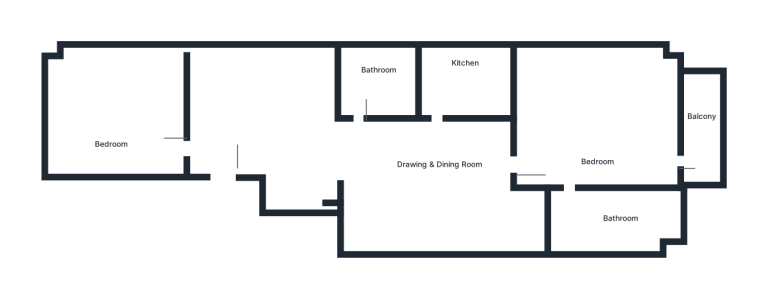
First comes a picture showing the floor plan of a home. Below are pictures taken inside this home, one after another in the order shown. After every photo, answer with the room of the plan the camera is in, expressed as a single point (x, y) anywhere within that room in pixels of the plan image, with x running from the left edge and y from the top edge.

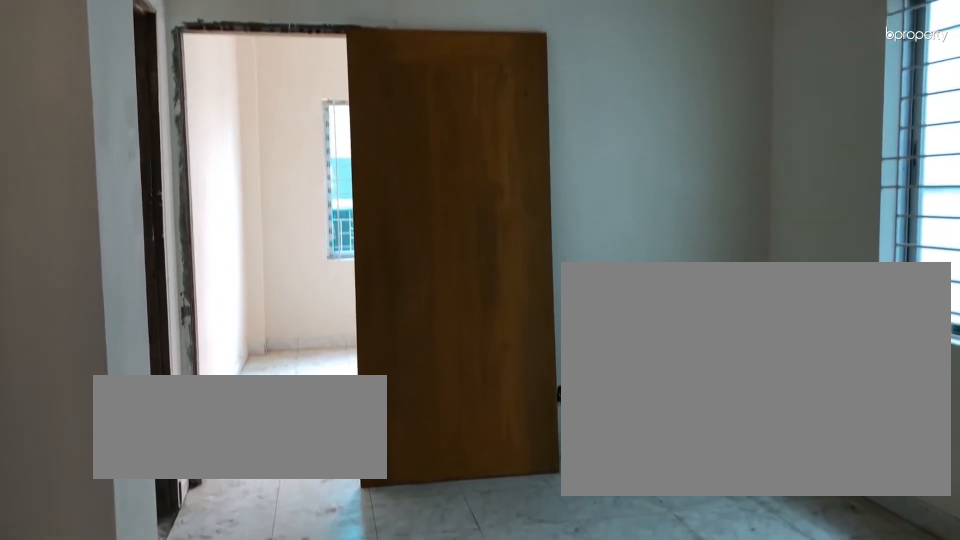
(267, 120)
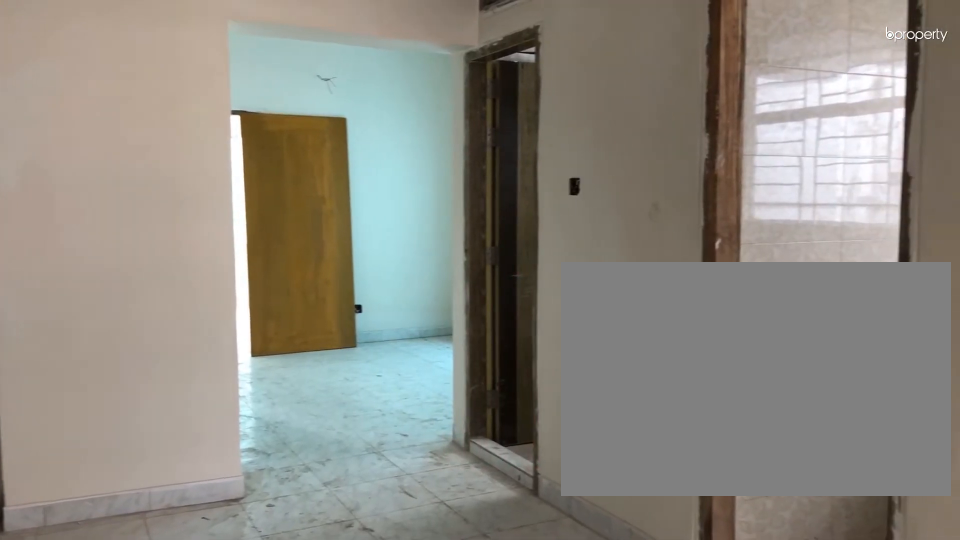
(434, 170)
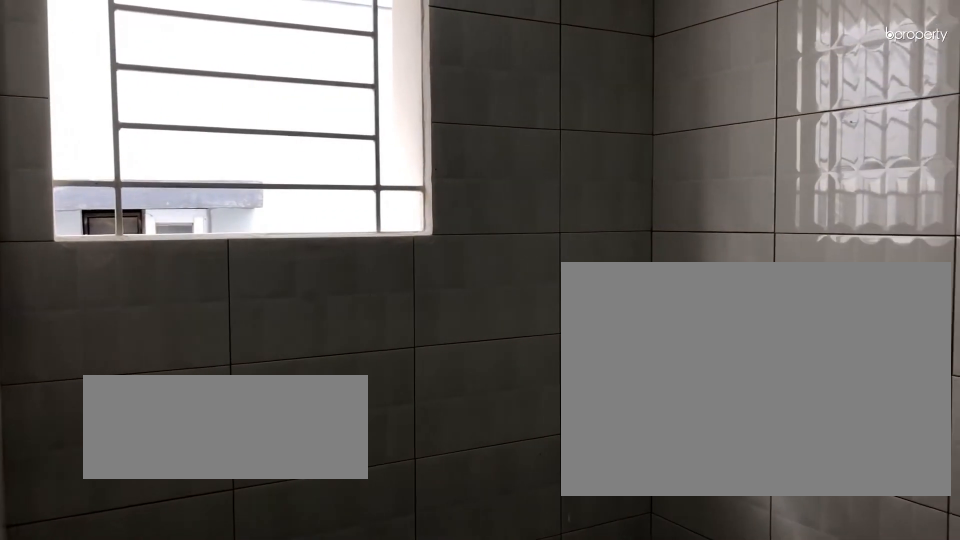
(387, 83)
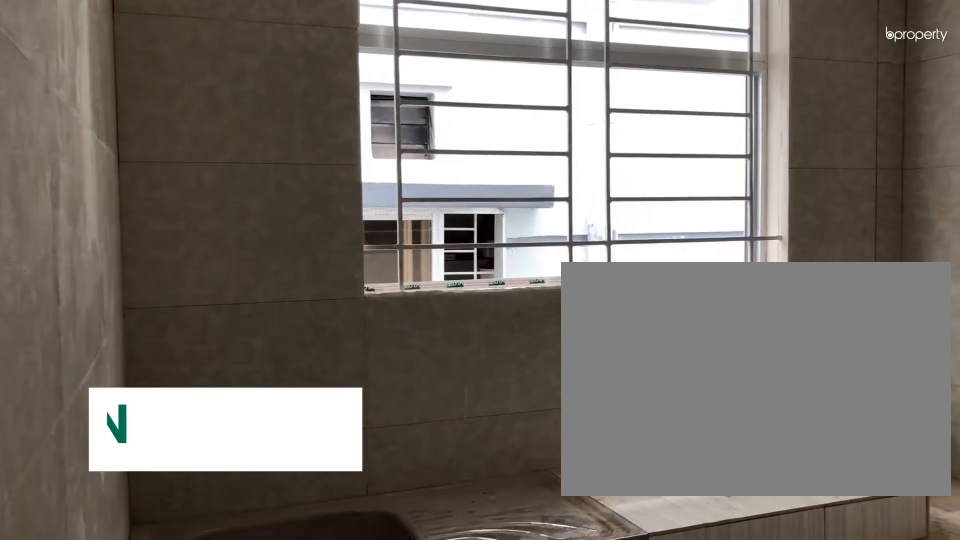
(458, 80)
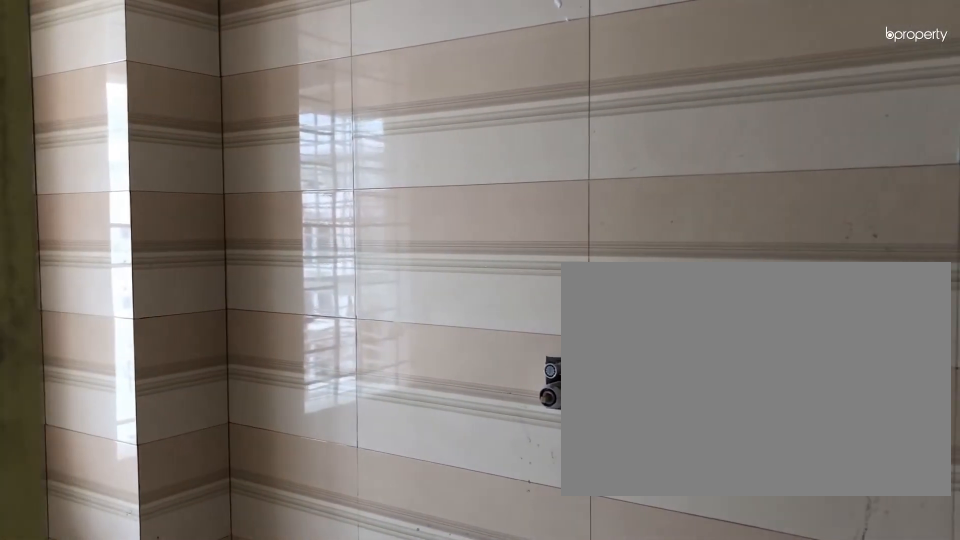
(619, 220)
